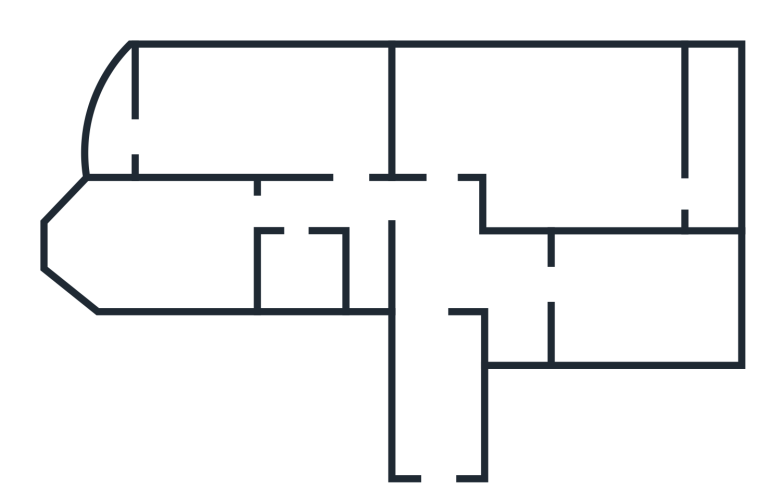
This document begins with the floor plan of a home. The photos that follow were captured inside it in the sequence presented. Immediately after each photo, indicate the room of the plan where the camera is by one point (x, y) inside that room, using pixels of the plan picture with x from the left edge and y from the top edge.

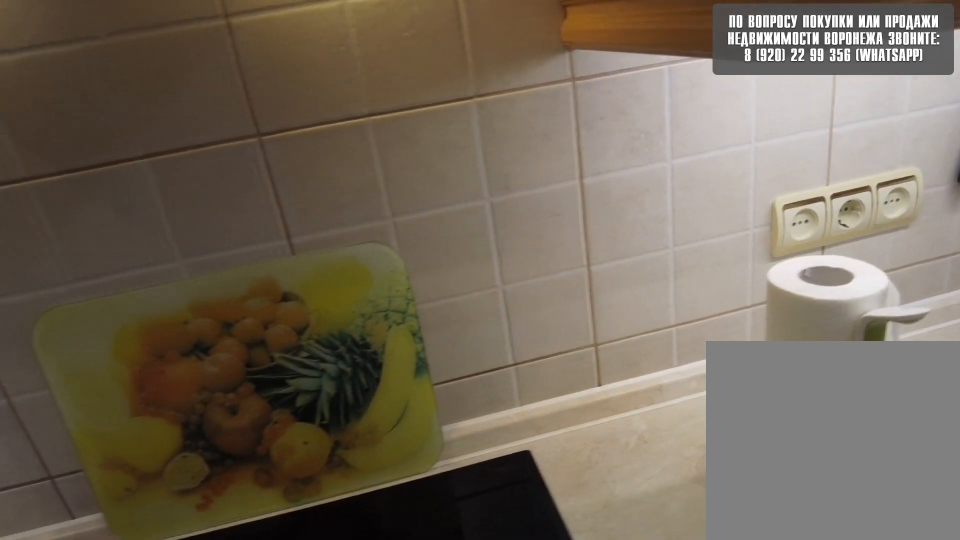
(614, 299)
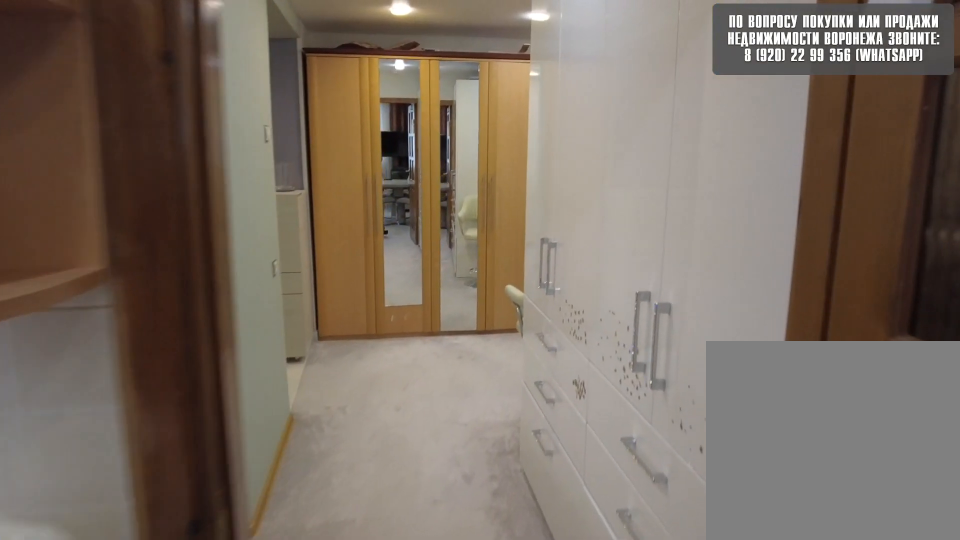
(529, 299)
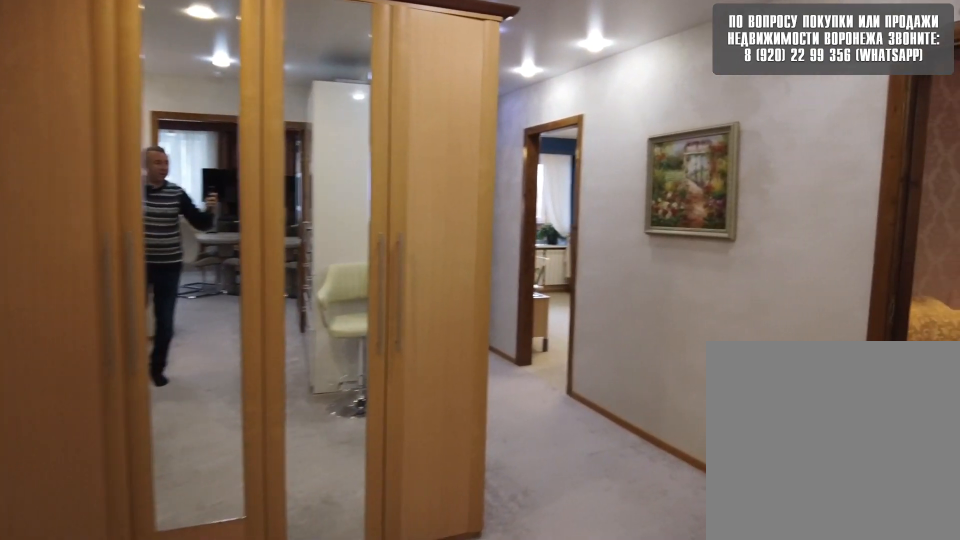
(451, 274)
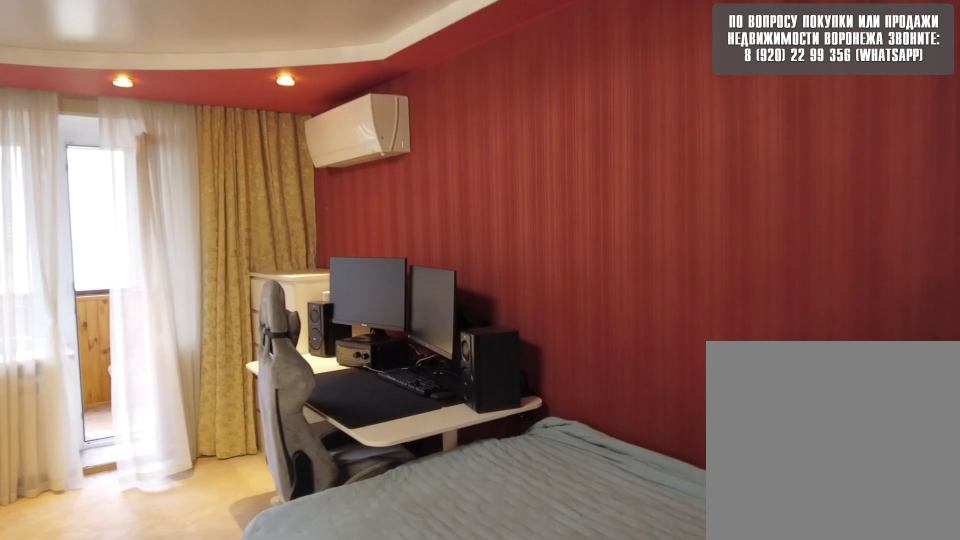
(500, 124)
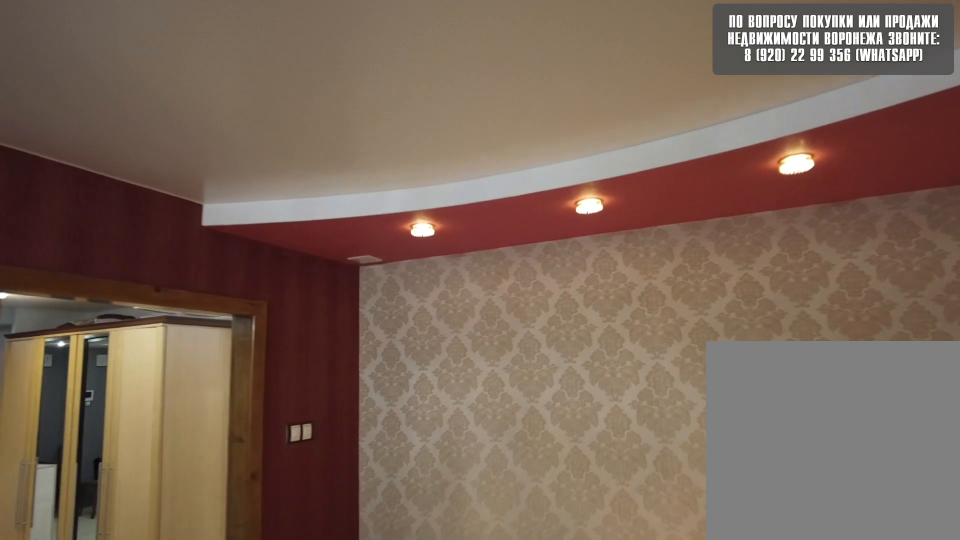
(500, 124)
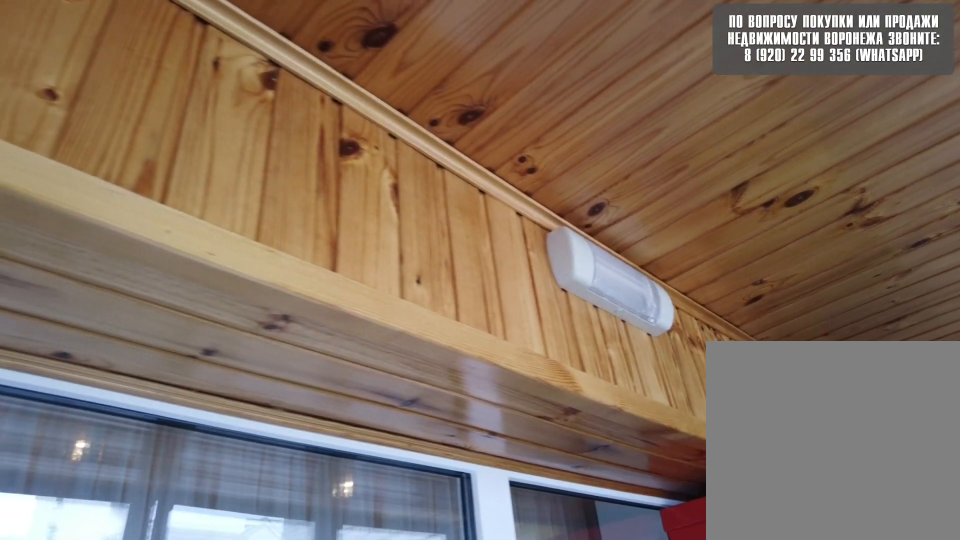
(728, 187)
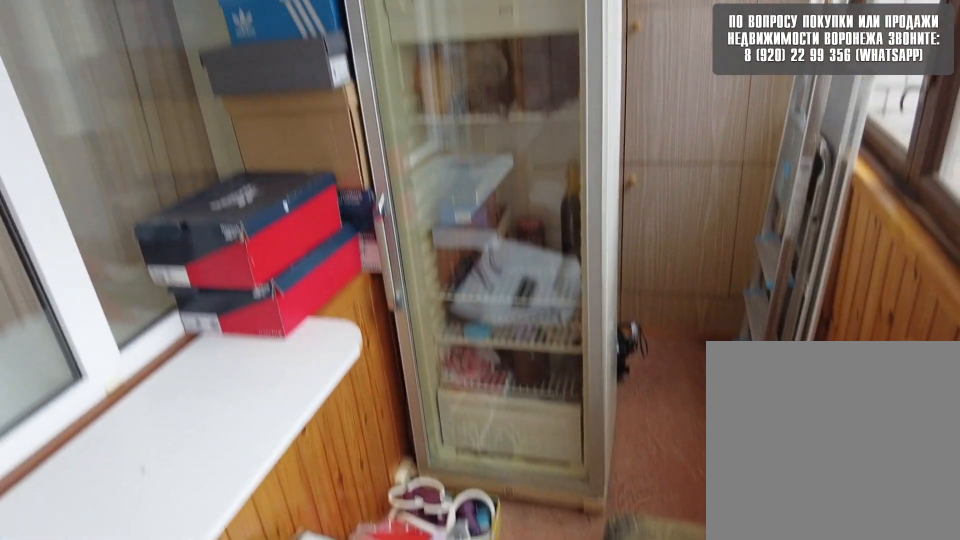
(728, 187)
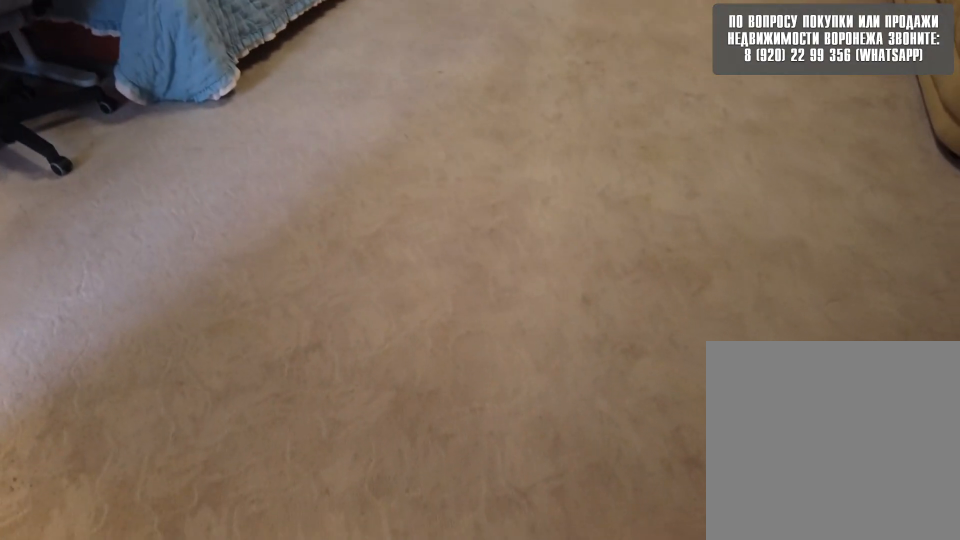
(606, 182)
